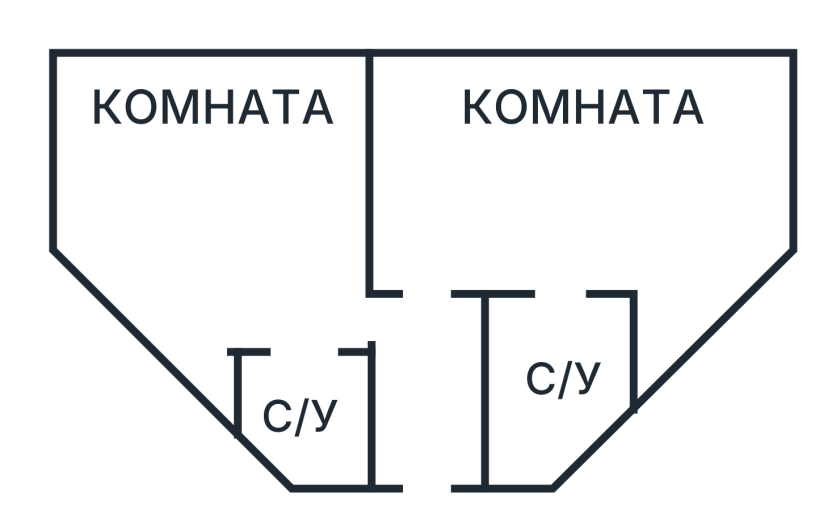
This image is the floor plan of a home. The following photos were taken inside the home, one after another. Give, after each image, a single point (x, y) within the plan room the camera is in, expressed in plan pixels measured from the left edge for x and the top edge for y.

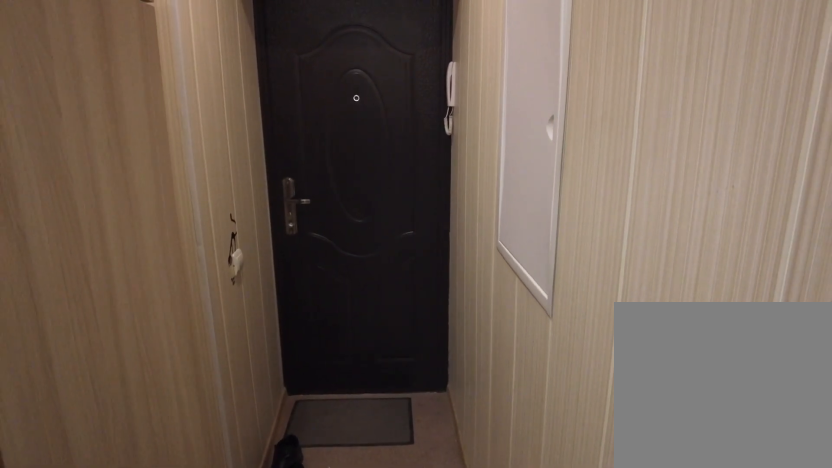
(437, 412)
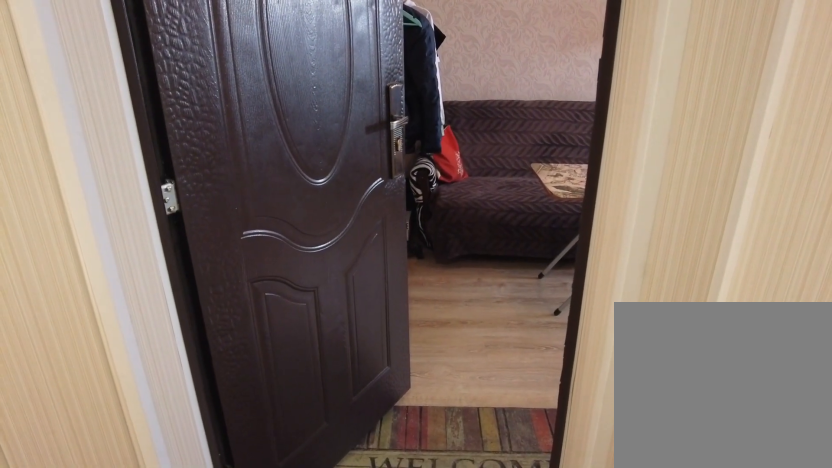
(437, 412)
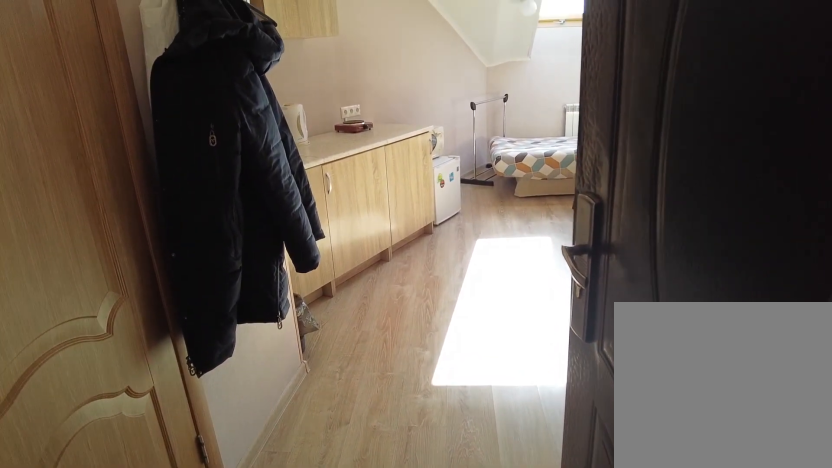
(400, 333)
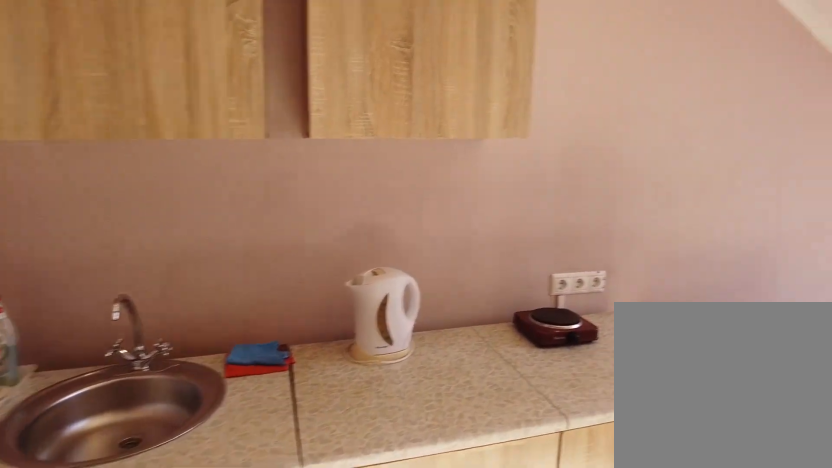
(272, 279)
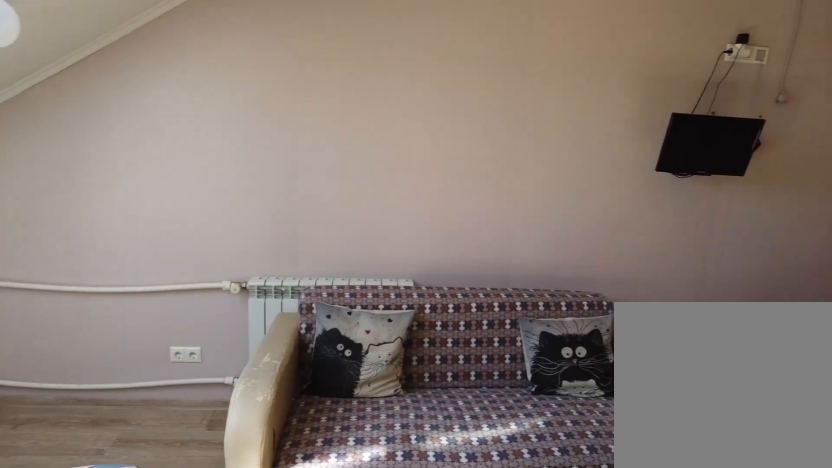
(272, 279)
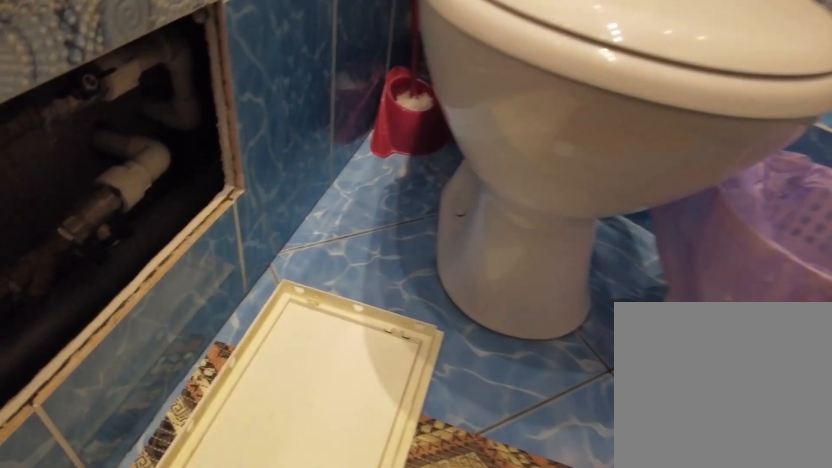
(321, 398)
